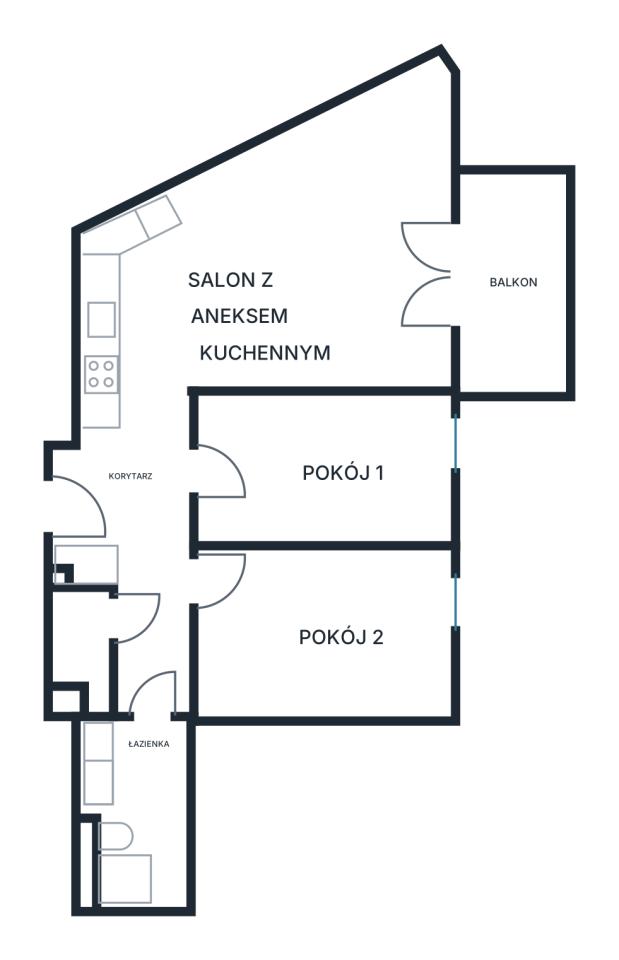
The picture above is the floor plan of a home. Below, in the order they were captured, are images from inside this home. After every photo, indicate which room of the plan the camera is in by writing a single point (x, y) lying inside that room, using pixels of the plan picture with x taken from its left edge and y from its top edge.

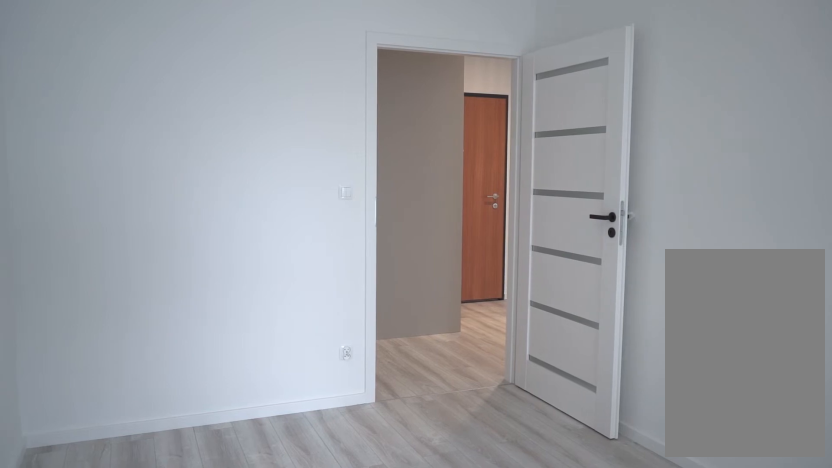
(327, 633)
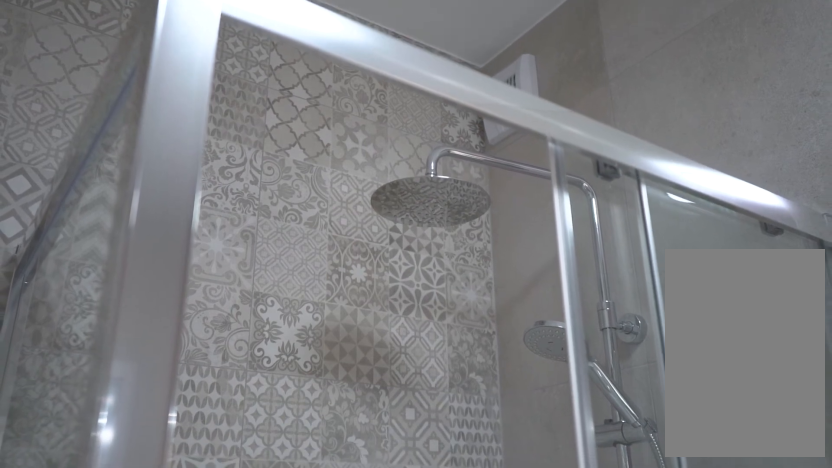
(148, 800)
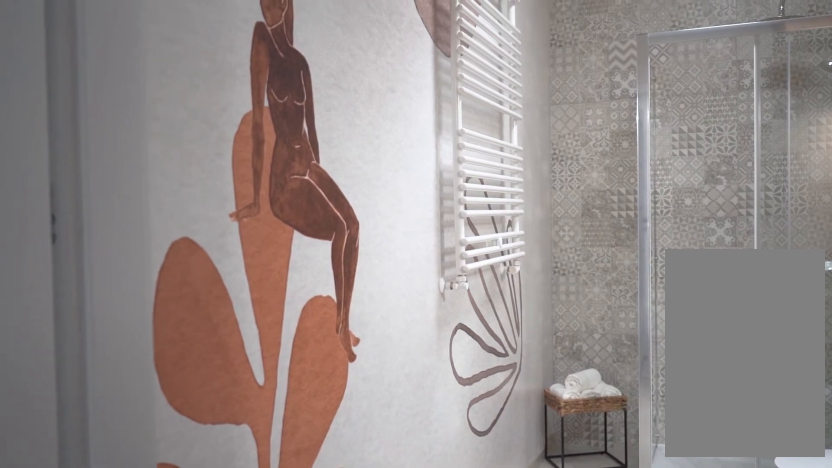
(148, 801)
